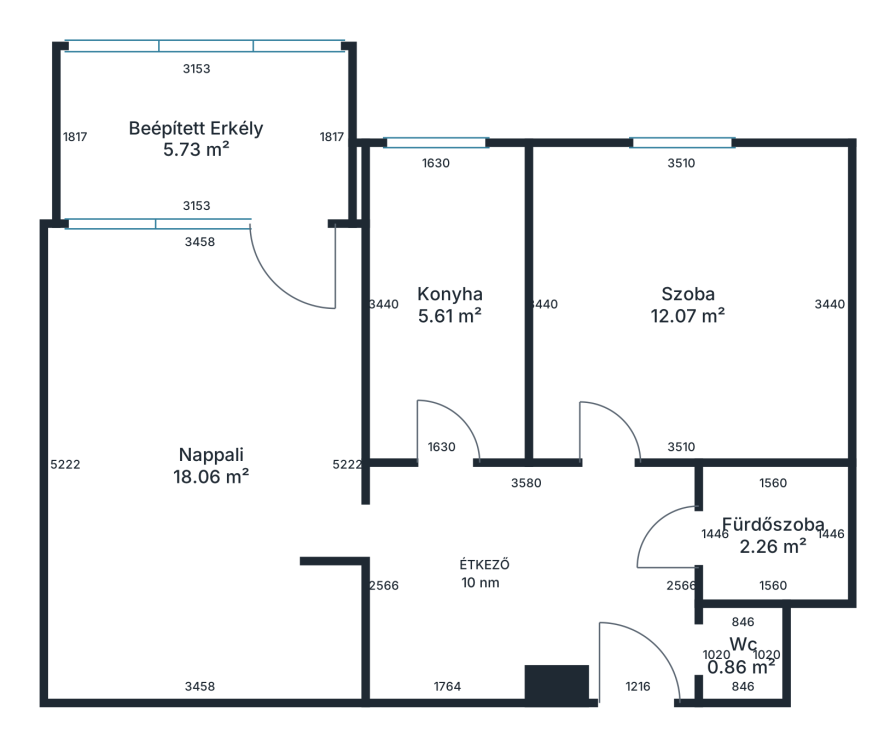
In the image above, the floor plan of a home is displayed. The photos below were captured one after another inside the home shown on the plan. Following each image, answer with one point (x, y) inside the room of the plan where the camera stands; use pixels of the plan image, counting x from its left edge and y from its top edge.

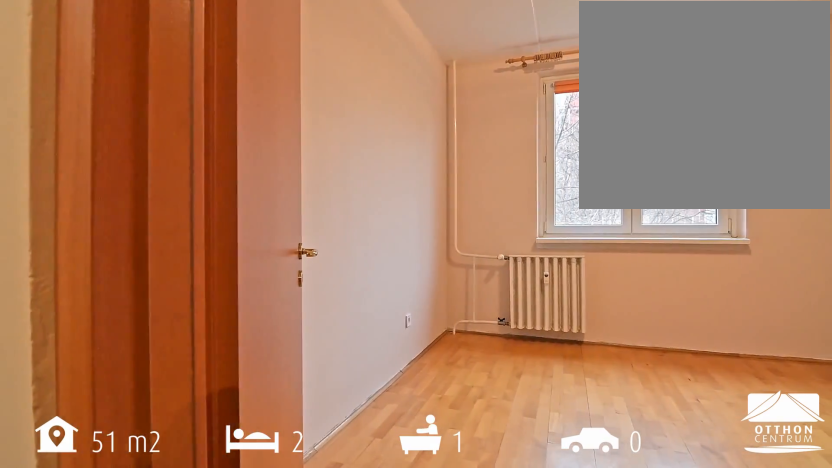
(690, 379)
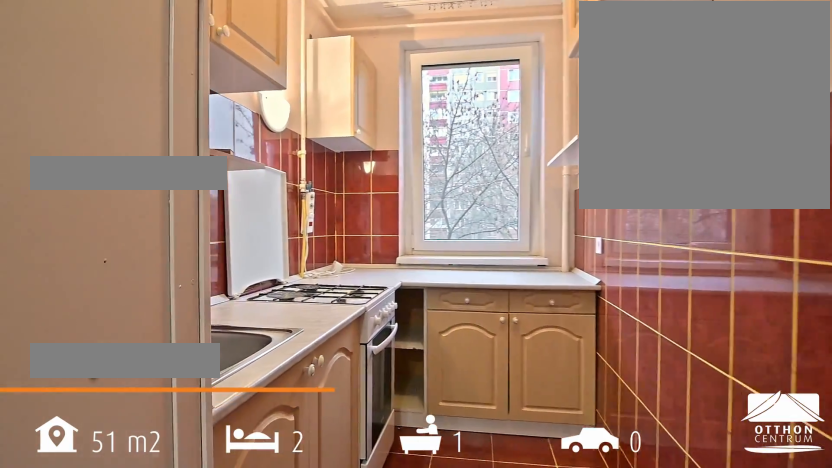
(450, 243)
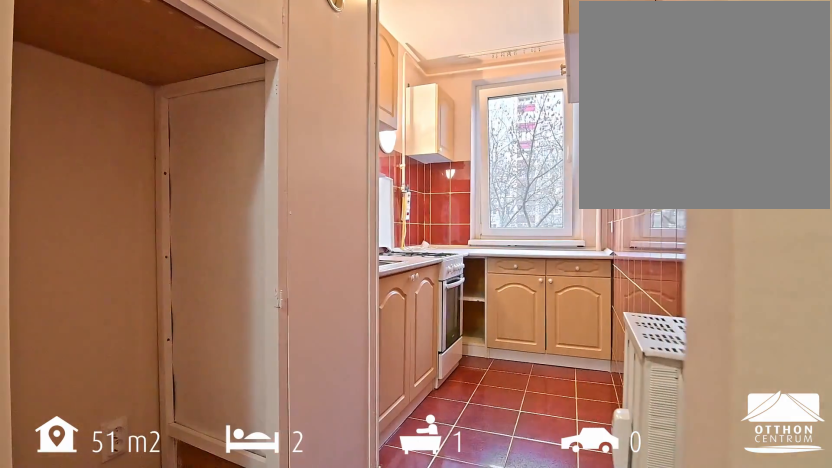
(450, 243)
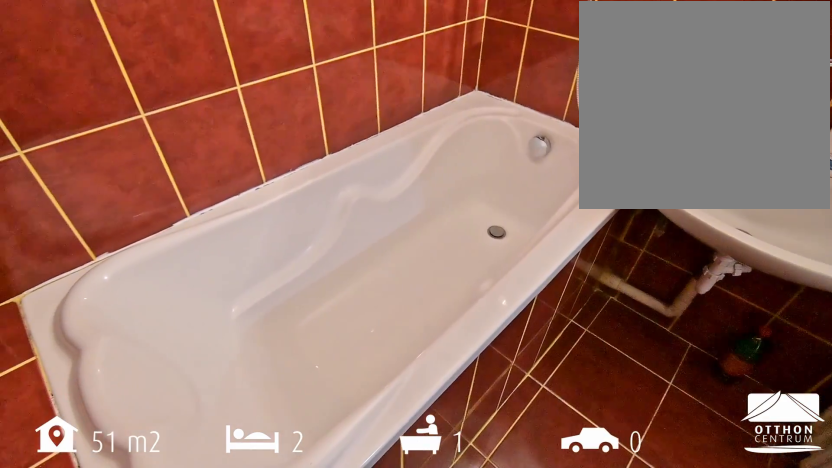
(798, 558)
